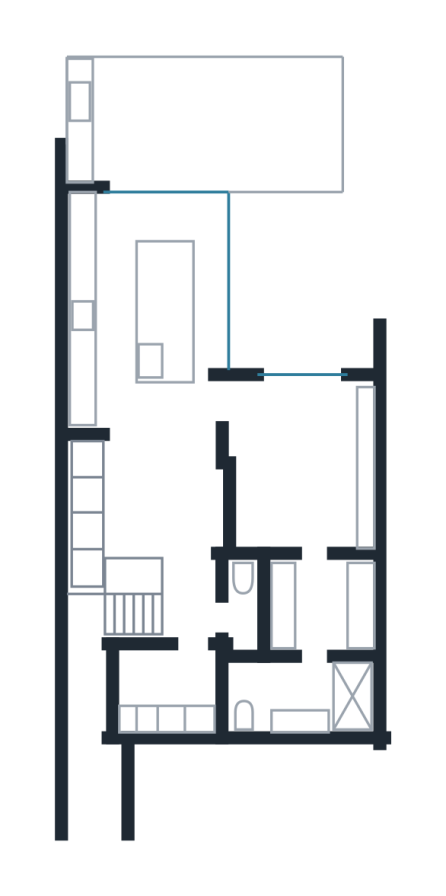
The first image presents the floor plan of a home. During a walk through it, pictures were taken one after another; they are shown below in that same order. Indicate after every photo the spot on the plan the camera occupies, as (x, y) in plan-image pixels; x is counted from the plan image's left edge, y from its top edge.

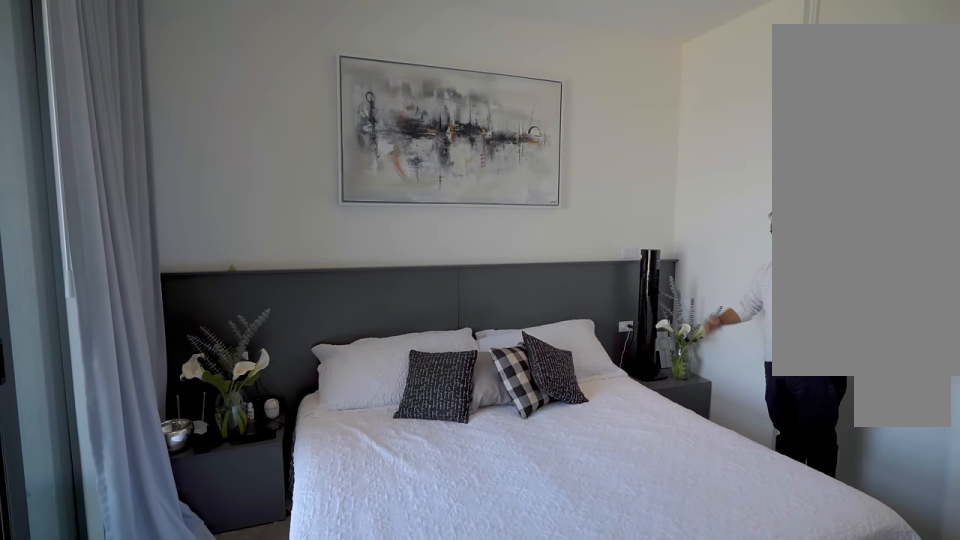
(303, 406)
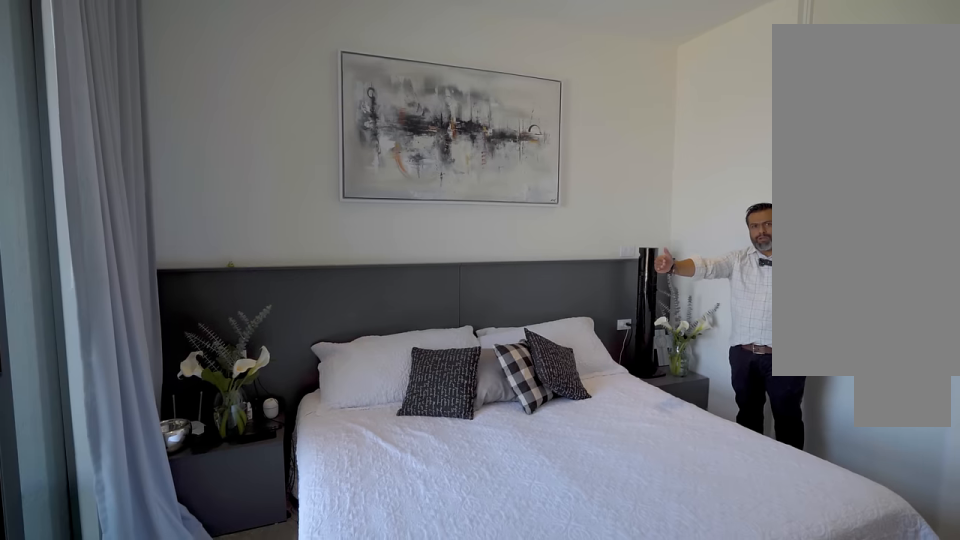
(302, 407)
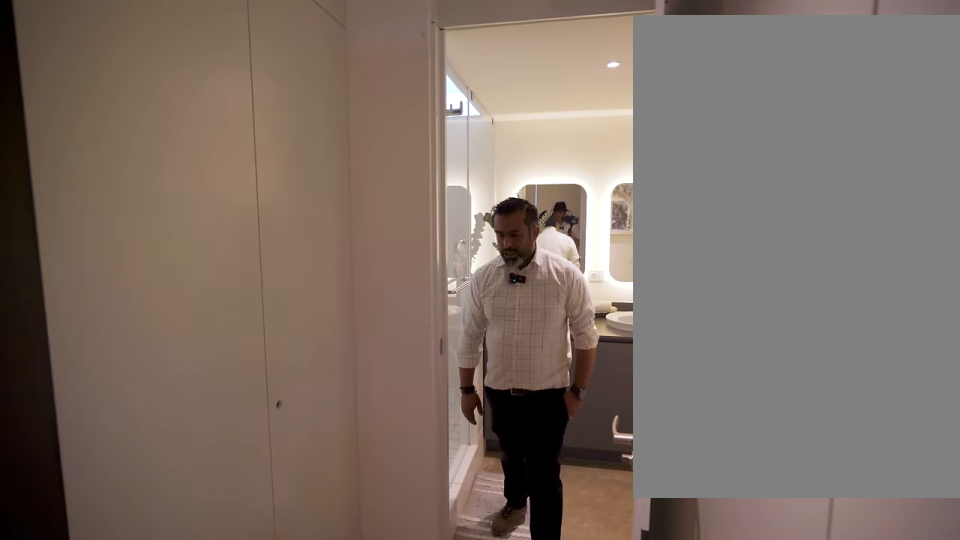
(313, 576)
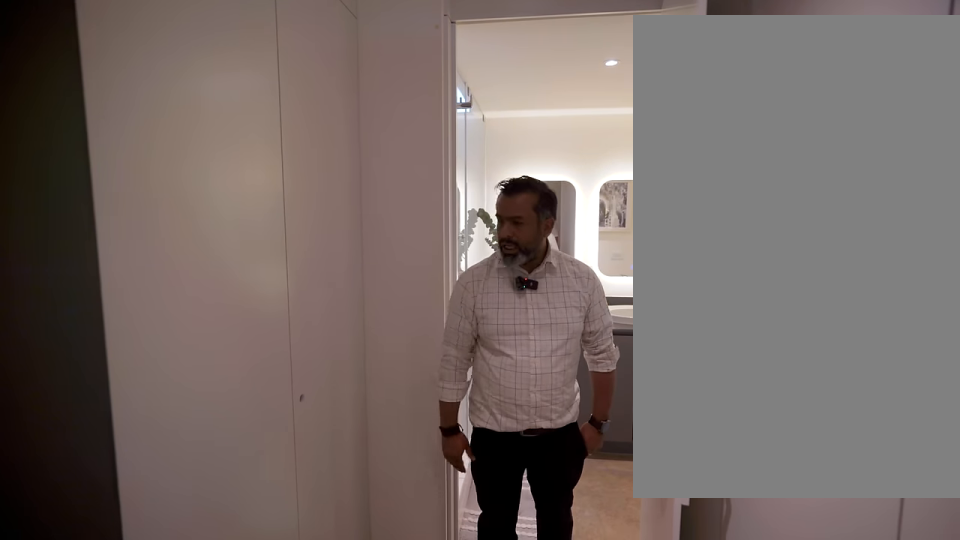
(310, 573)
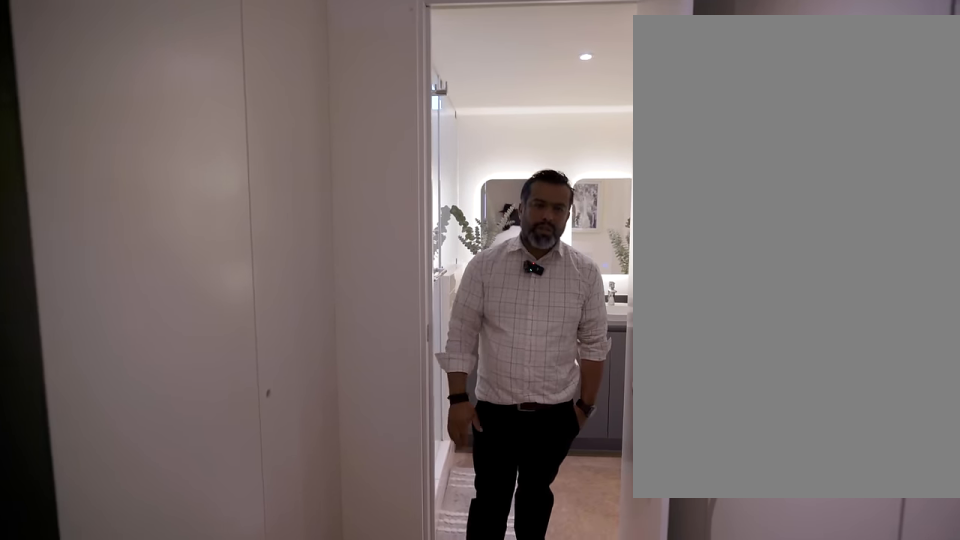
(314, 583)
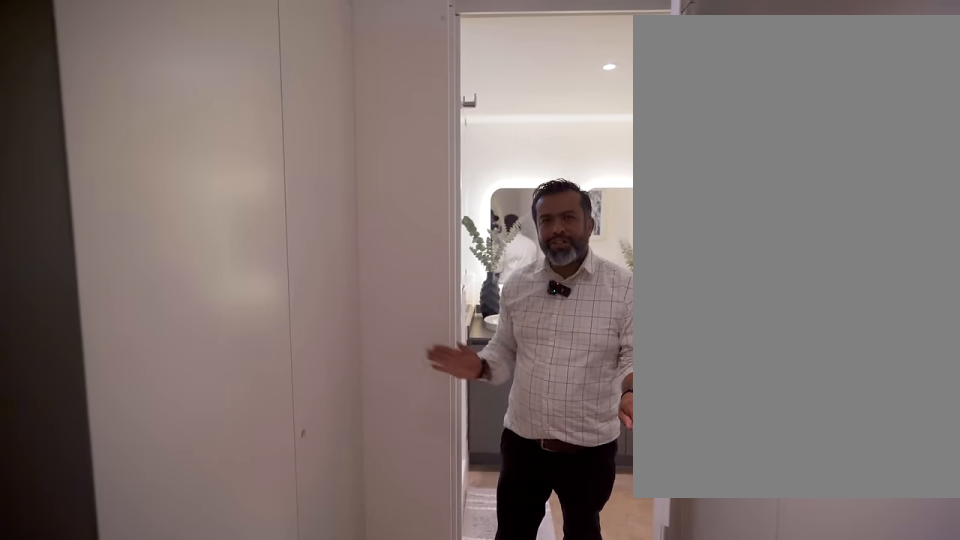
(314, 583)
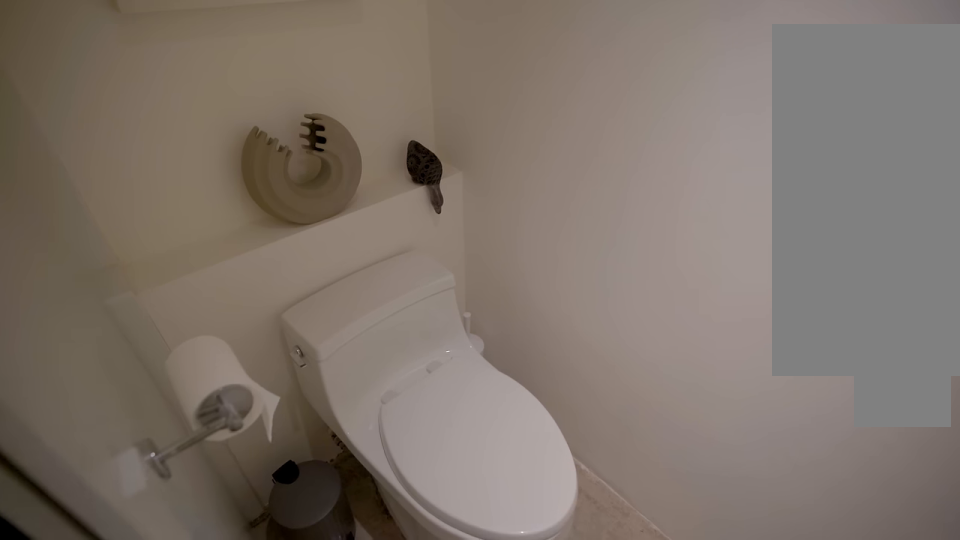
(307, 676)
